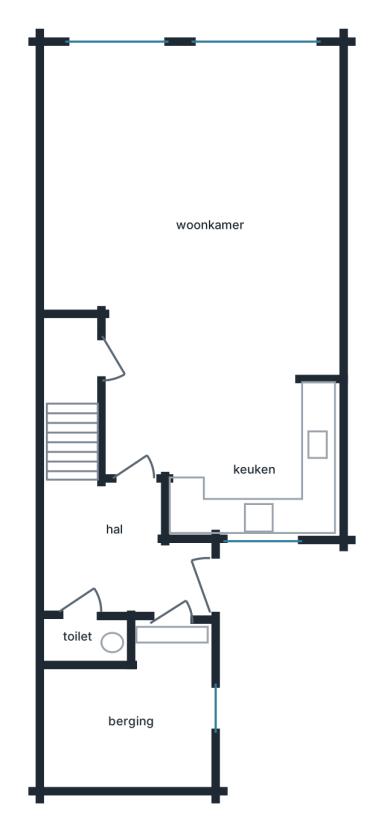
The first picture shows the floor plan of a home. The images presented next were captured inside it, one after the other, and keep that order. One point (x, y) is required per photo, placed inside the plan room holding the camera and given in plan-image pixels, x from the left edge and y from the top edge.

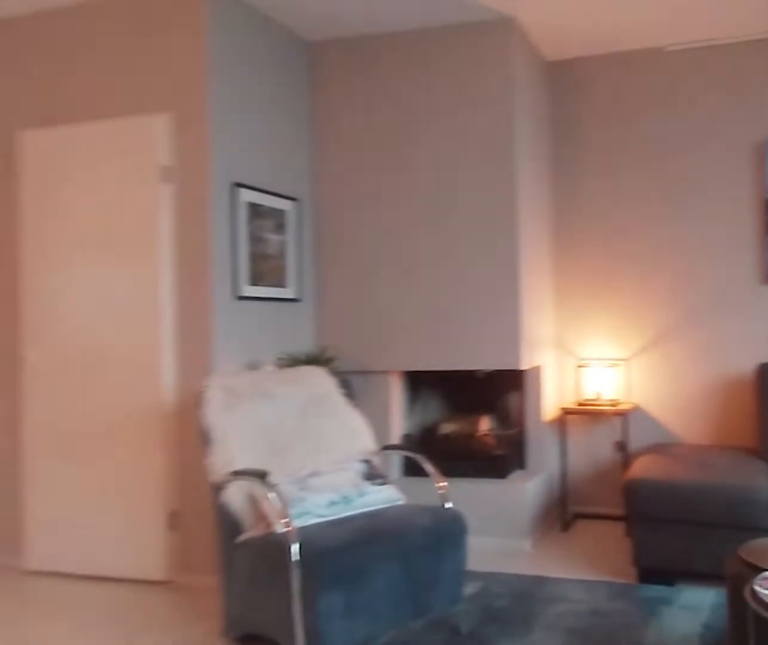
(136, 159)
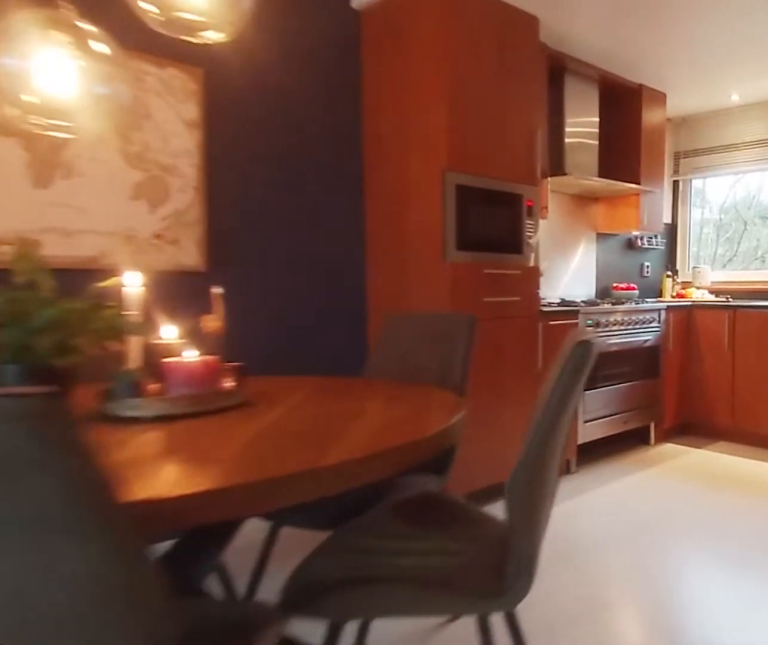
(136, 159)
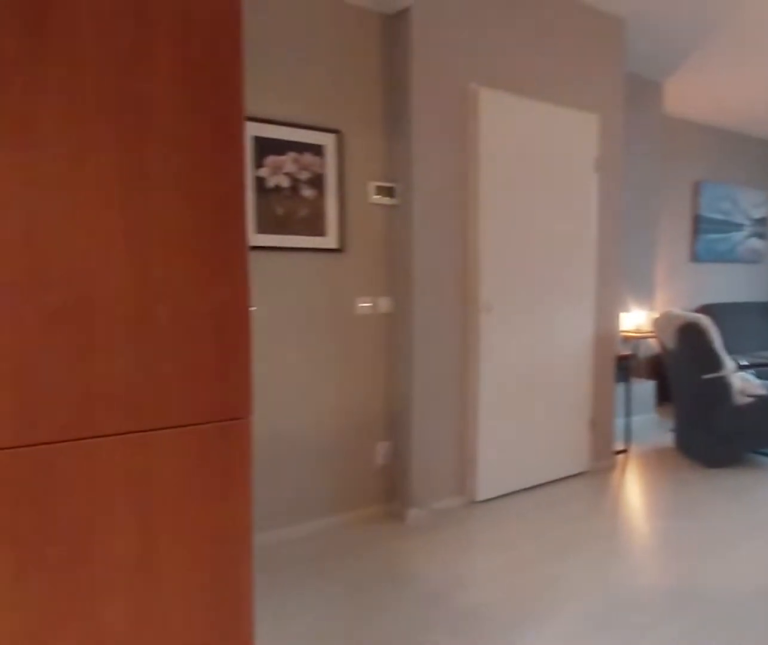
(256, 473)
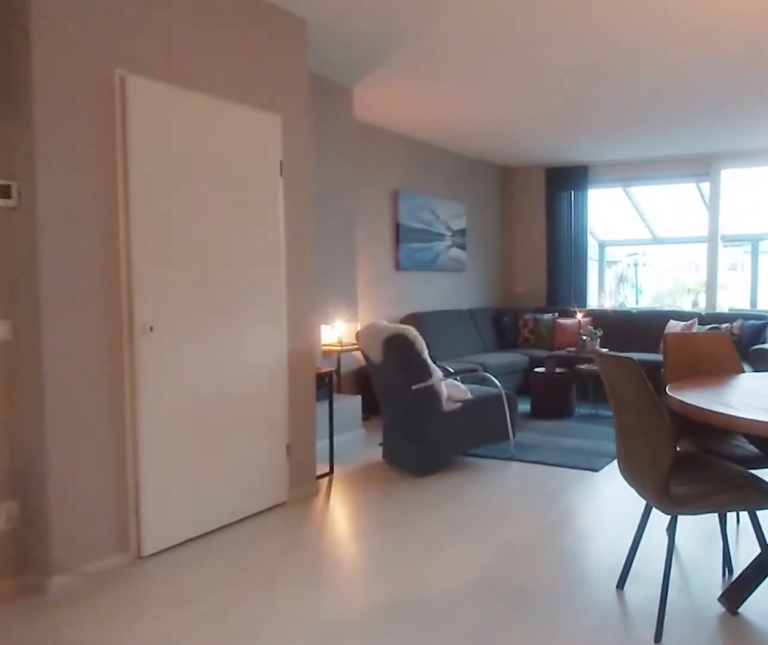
(133, 165)
